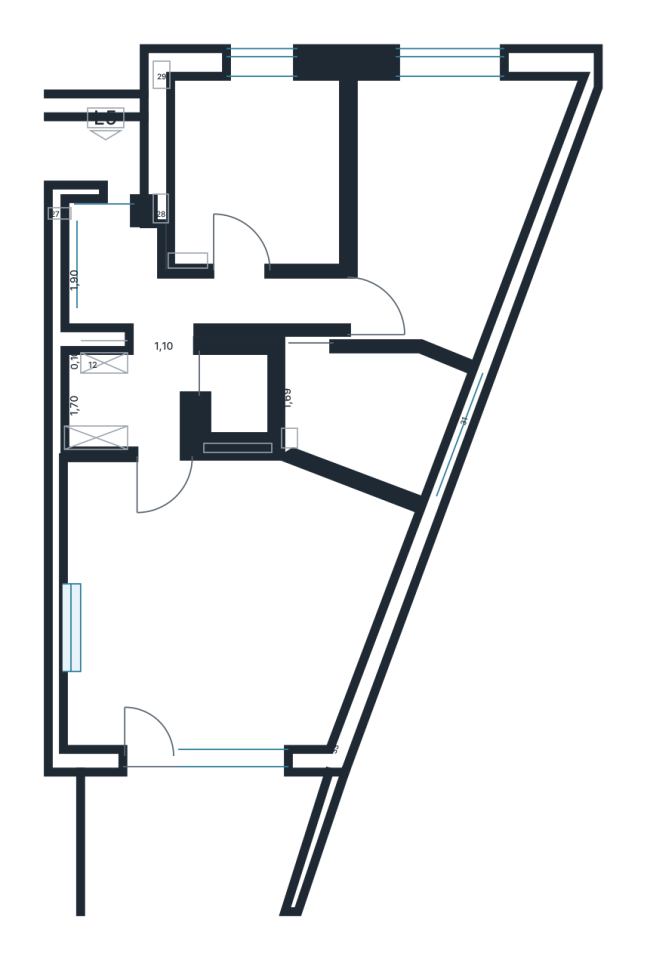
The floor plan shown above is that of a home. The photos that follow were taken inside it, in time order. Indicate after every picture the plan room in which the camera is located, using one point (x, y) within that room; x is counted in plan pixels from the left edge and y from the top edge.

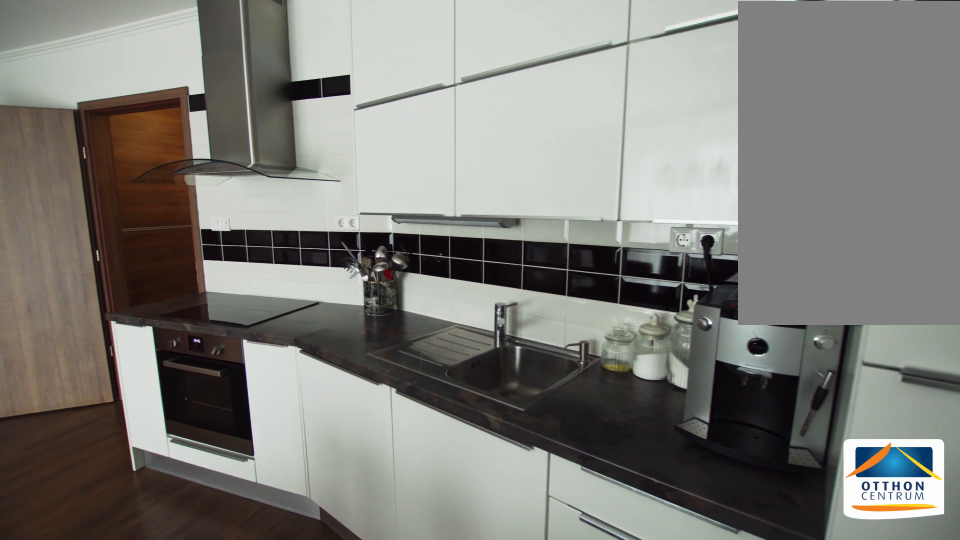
(225, 605)
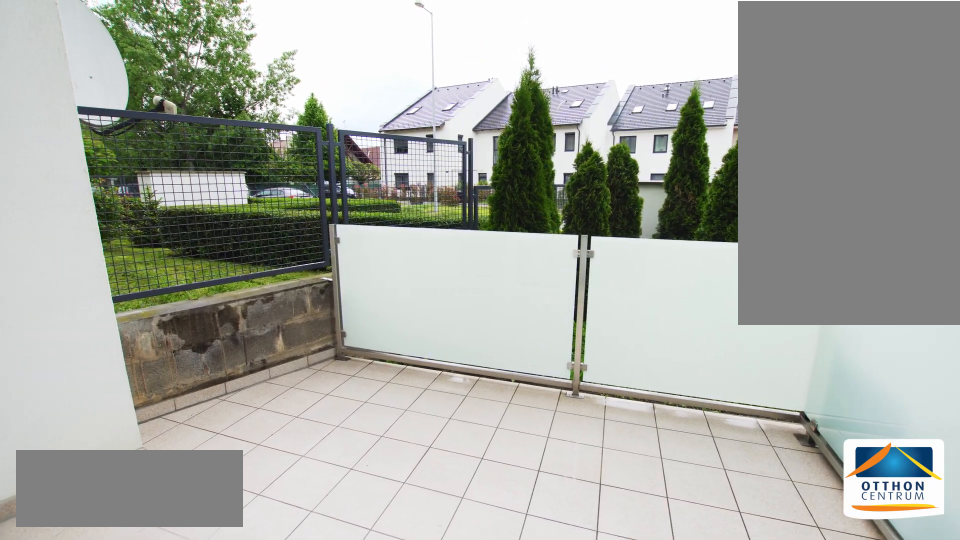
(225, 845)
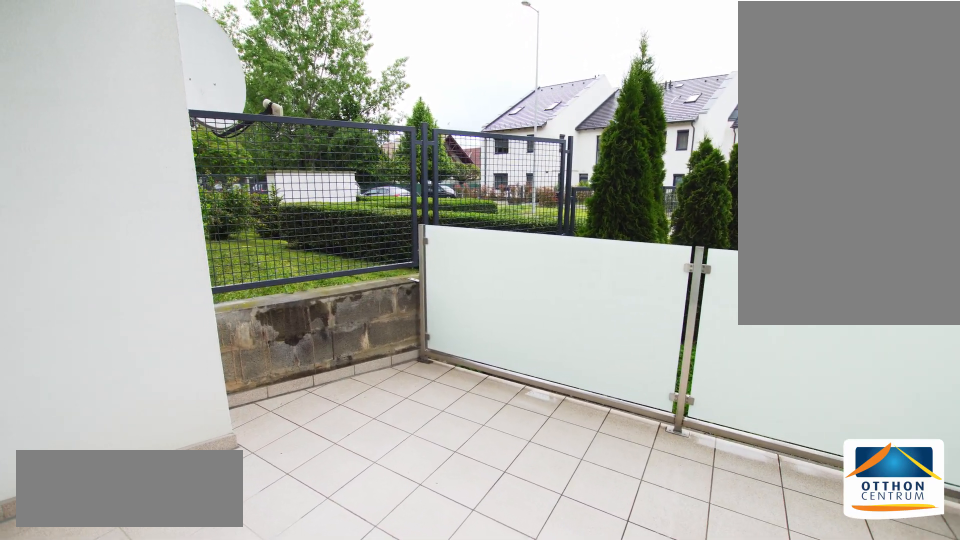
(225, 845)
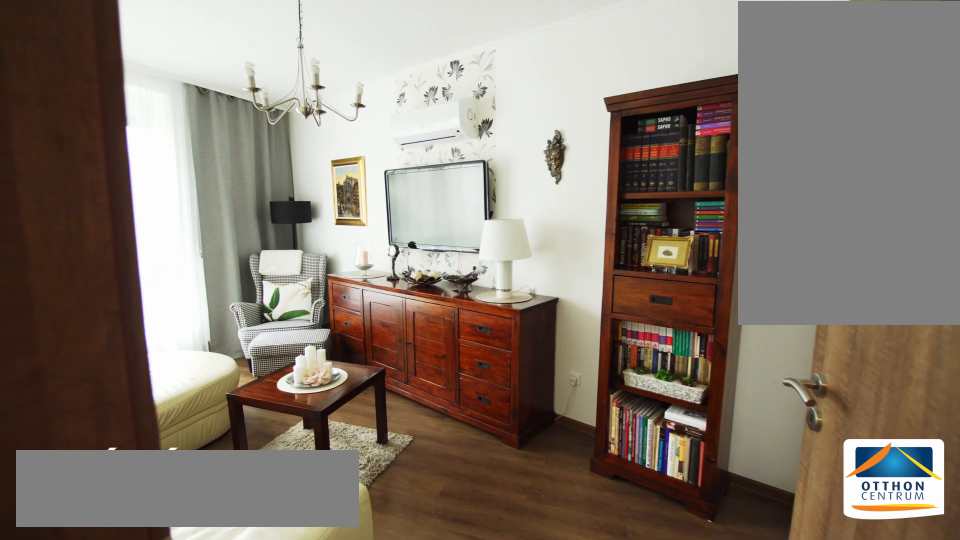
(364, 208)
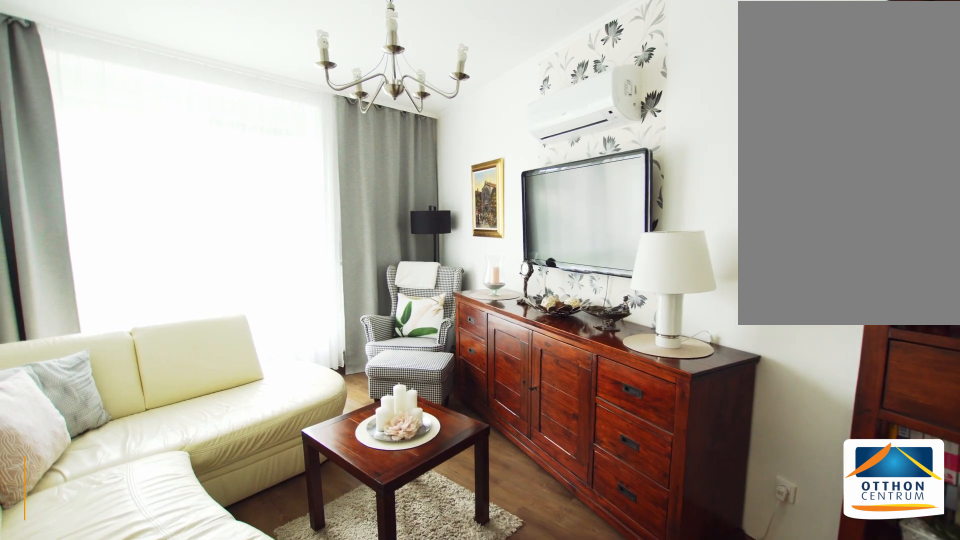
(364, 208)
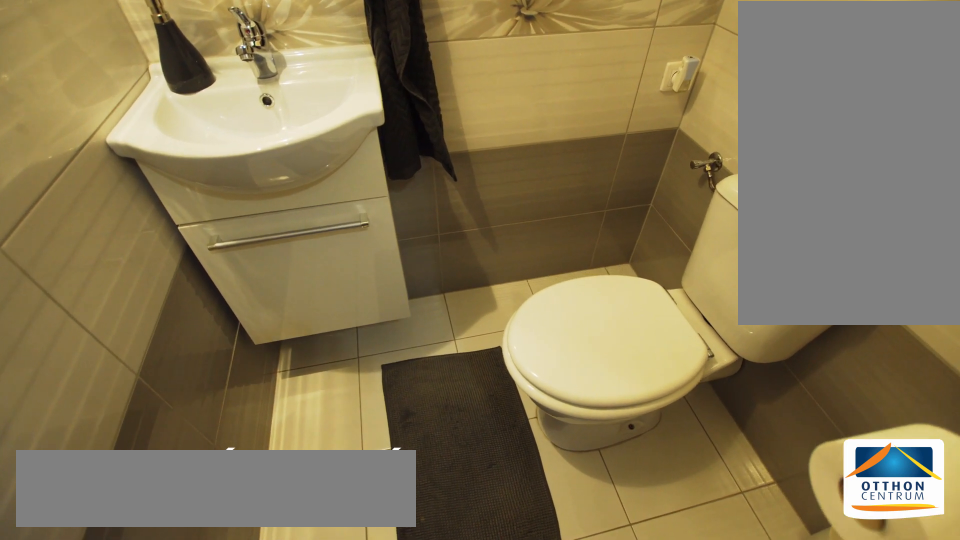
(235, 389)
